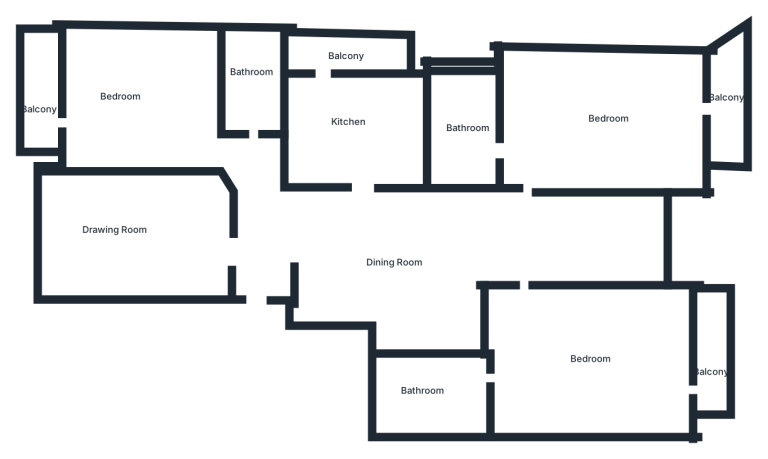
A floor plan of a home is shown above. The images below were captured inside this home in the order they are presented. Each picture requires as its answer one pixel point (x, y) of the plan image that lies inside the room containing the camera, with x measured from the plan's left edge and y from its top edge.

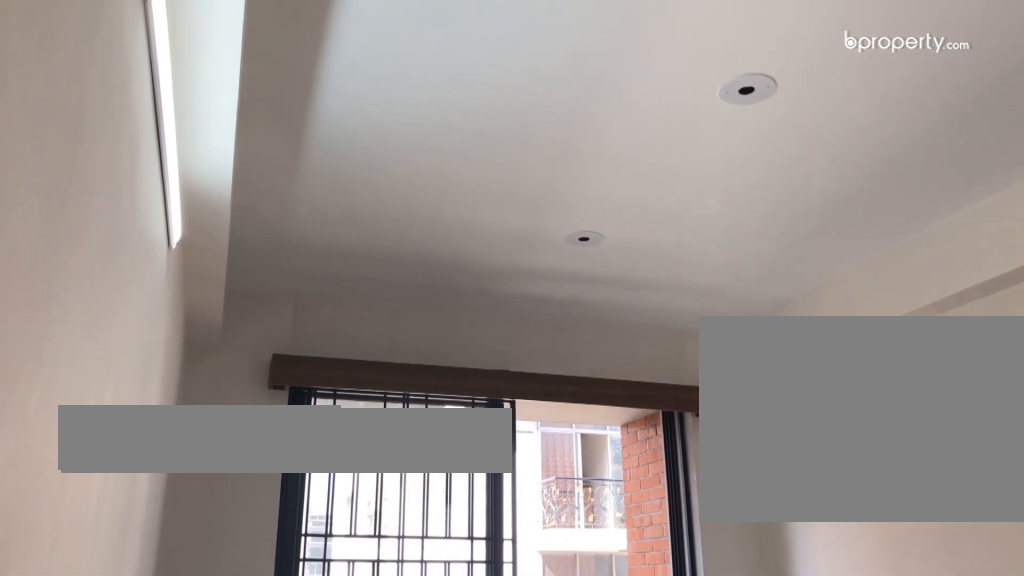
(586, 356)
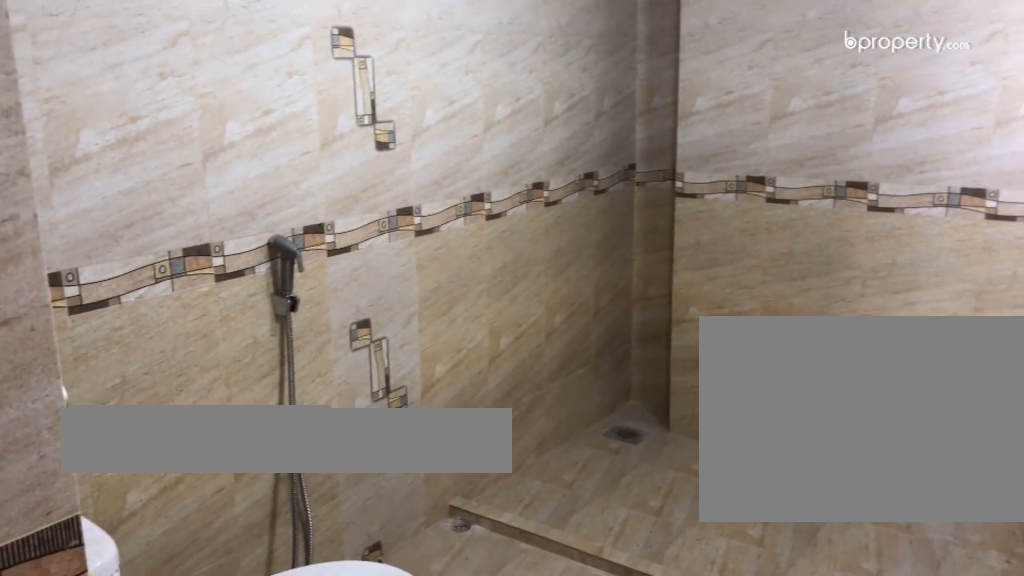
(429, 396)
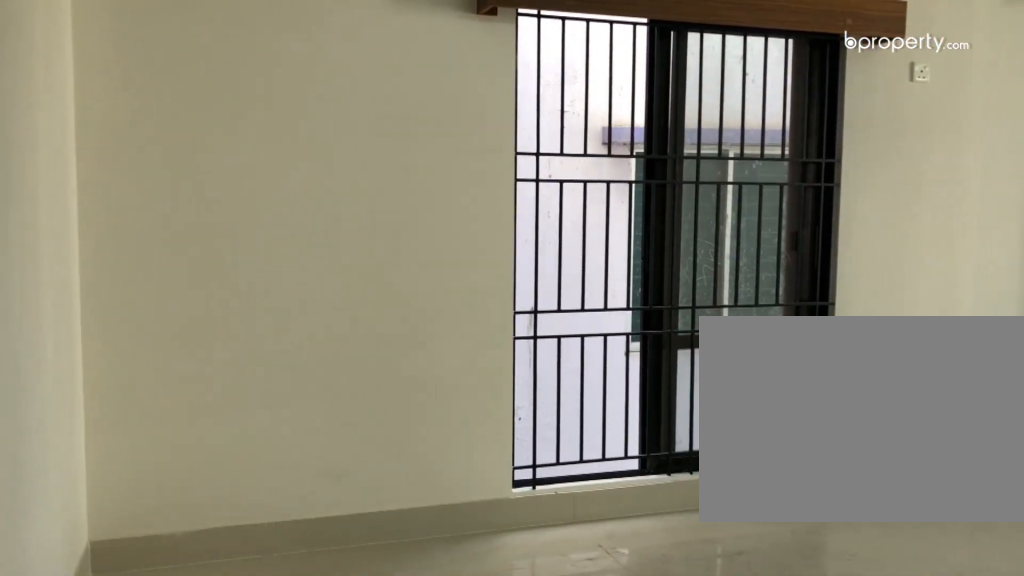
(595, 118)
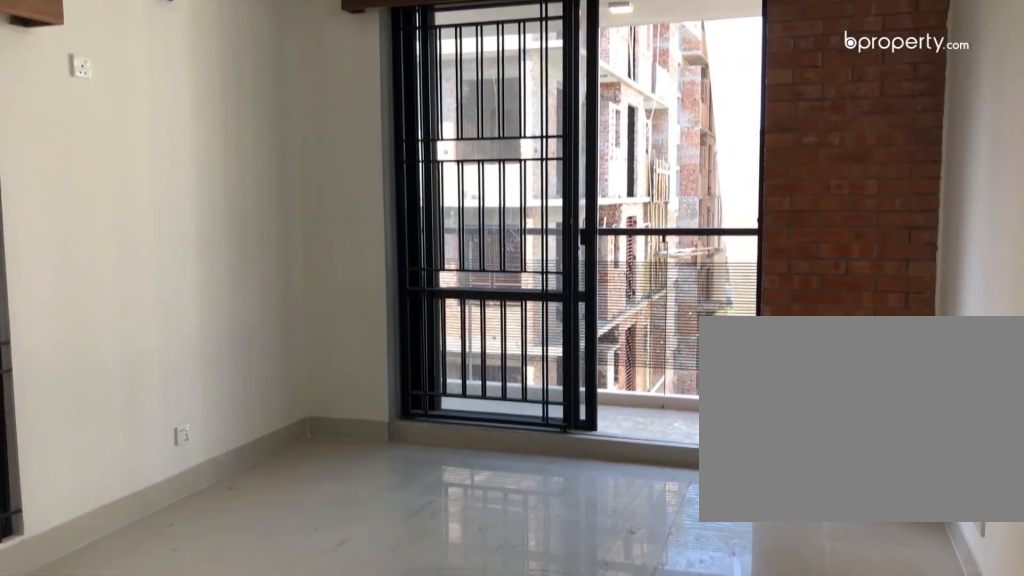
(588, 119)
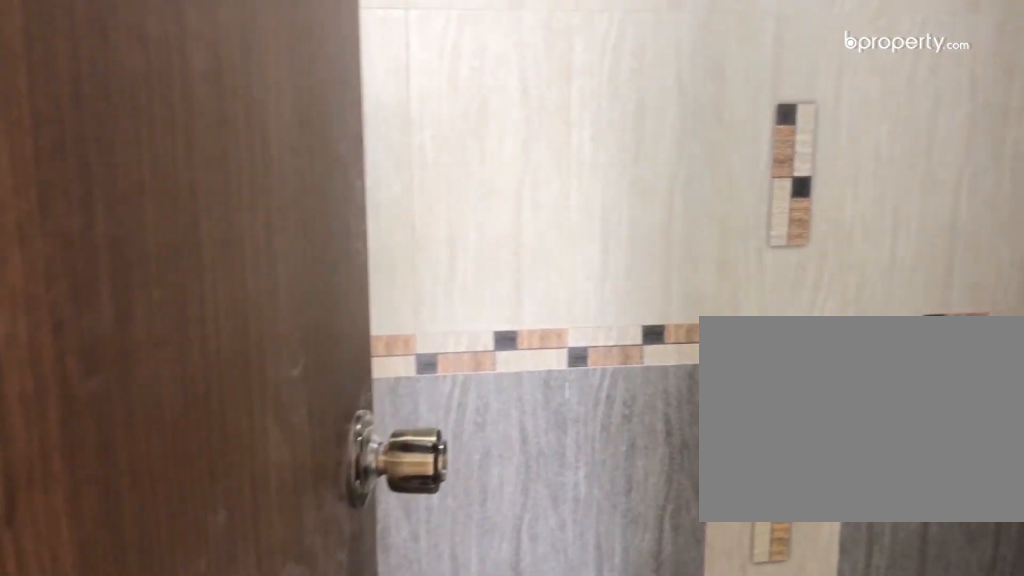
(466, 140)
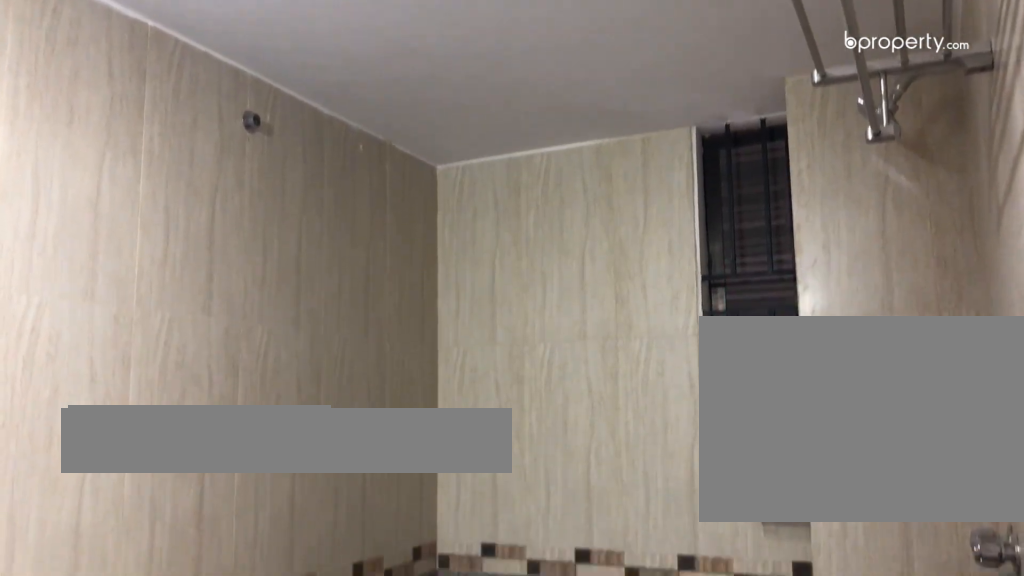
(476, 148)
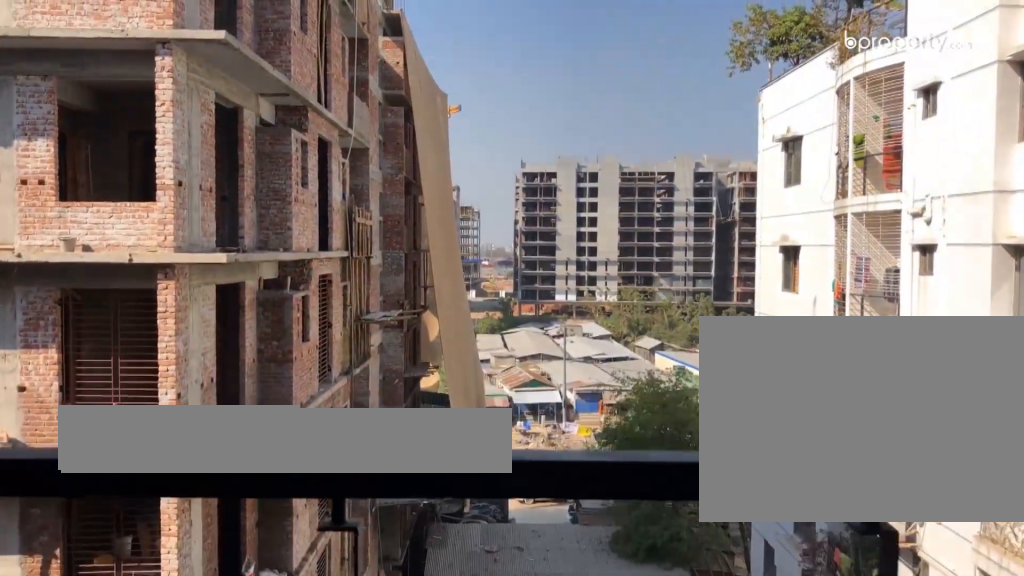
(726, 110)
